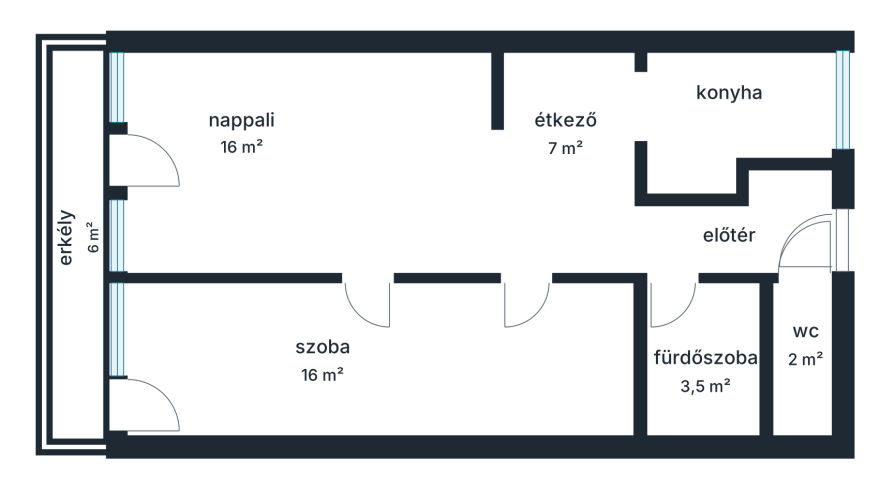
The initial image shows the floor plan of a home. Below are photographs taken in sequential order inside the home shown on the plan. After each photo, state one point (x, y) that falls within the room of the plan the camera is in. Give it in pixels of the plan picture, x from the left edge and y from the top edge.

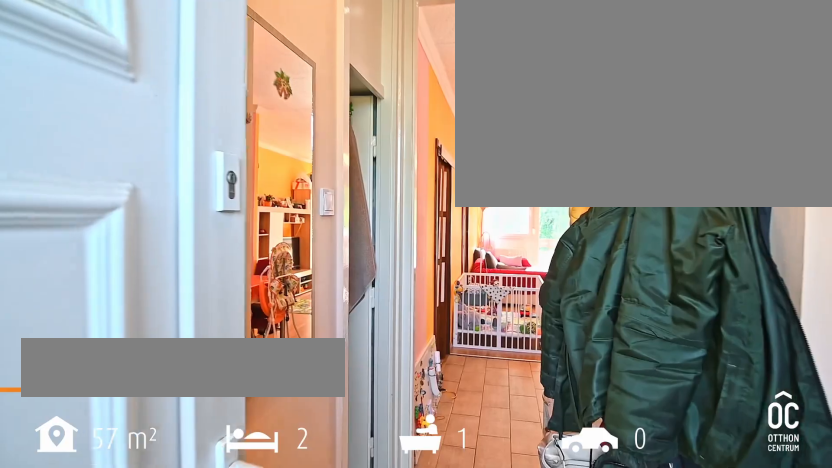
(728, 235)
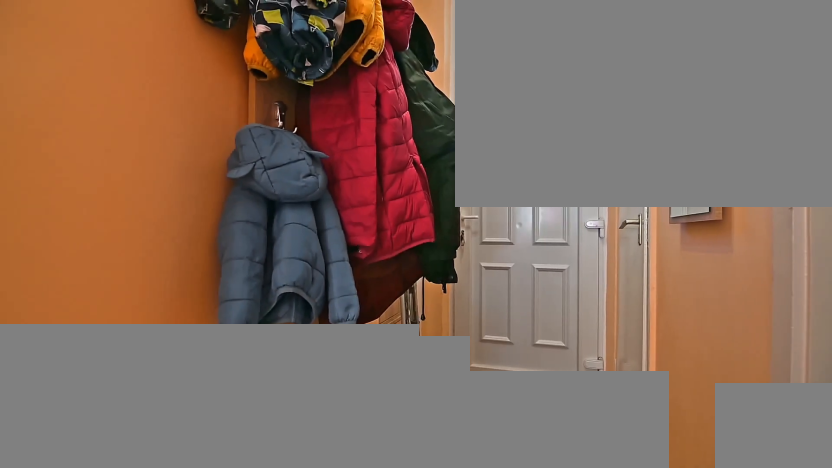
(727, 235)
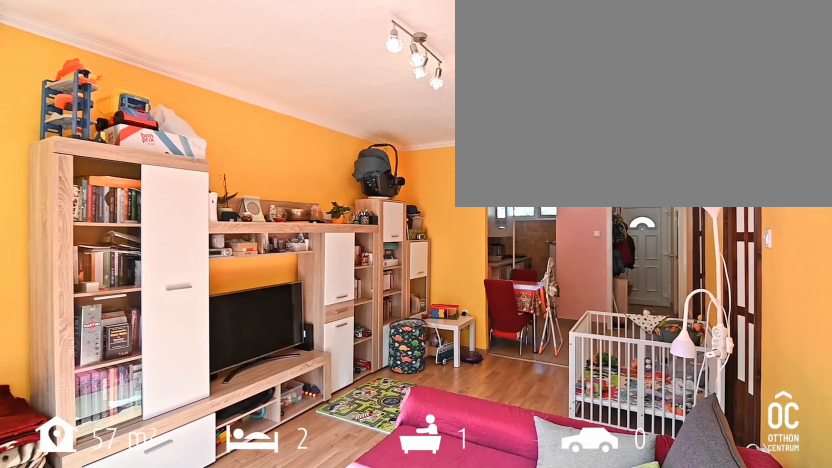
(332, 169)
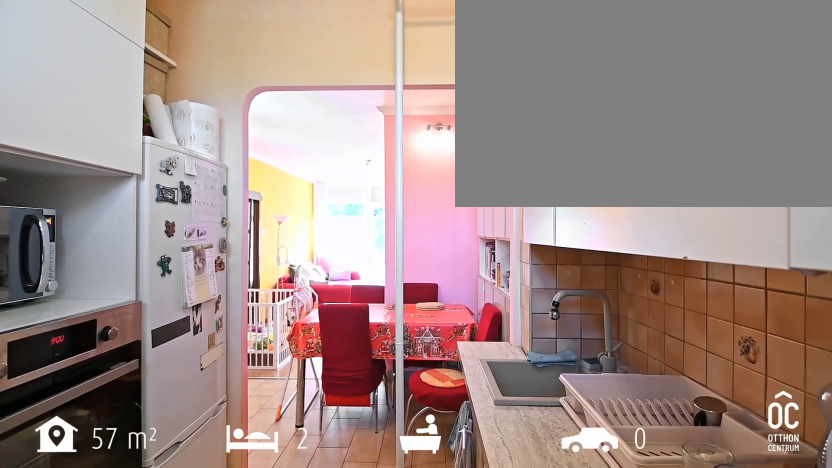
(732, 111)
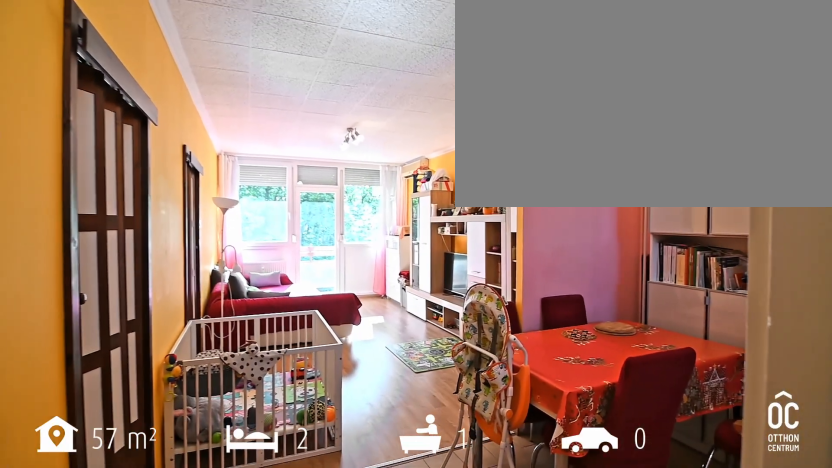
(566, 139)
